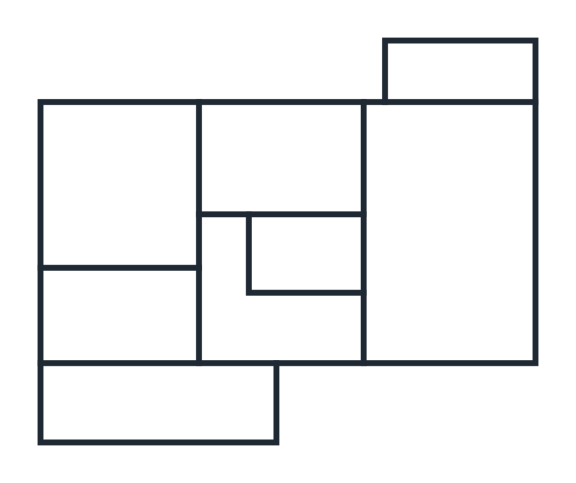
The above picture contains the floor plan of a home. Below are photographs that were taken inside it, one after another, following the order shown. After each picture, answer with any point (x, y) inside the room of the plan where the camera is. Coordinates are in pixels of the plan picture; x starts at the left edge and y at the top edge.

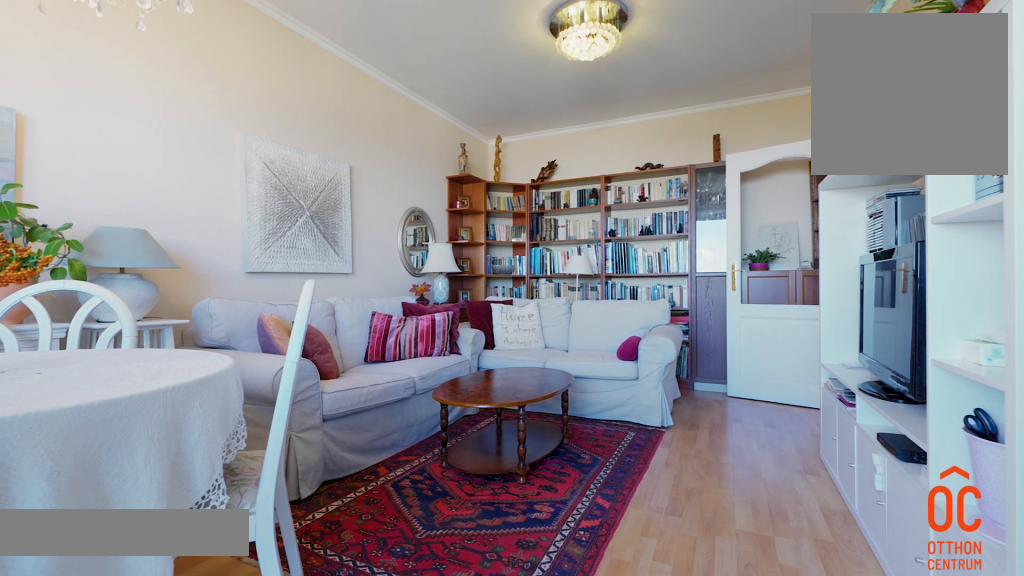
(434, 234)
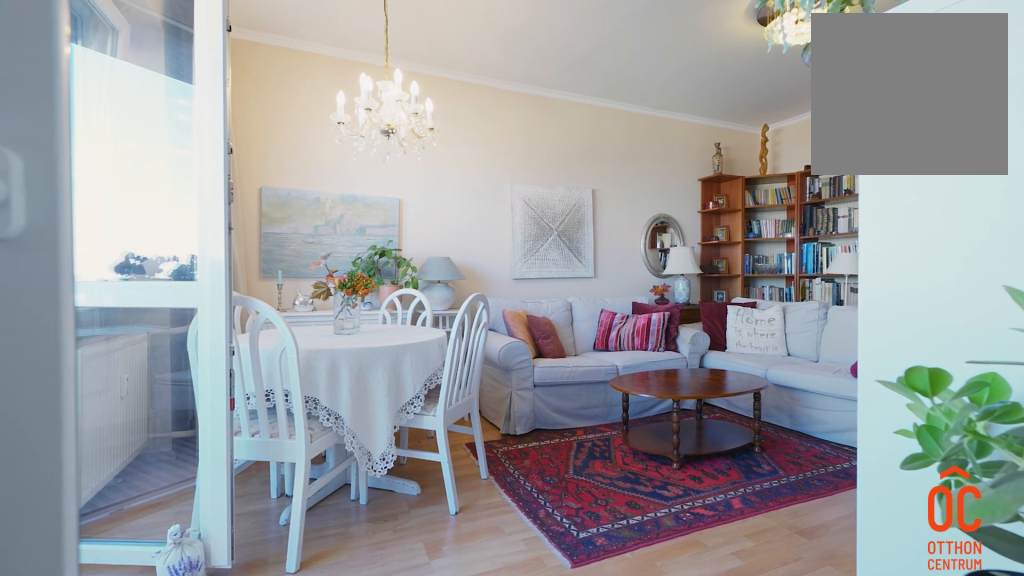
(434, 233)
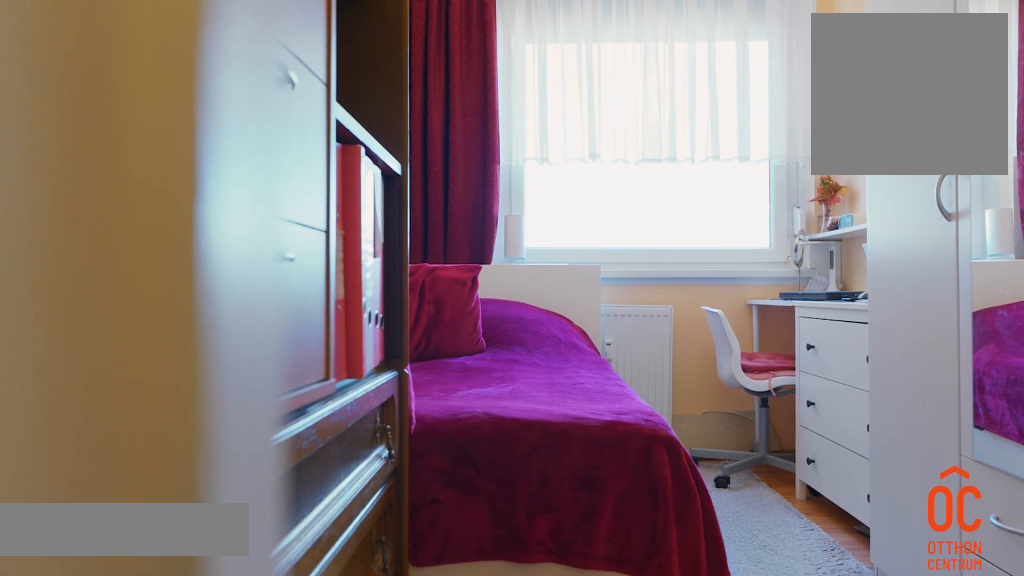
(105, 308)
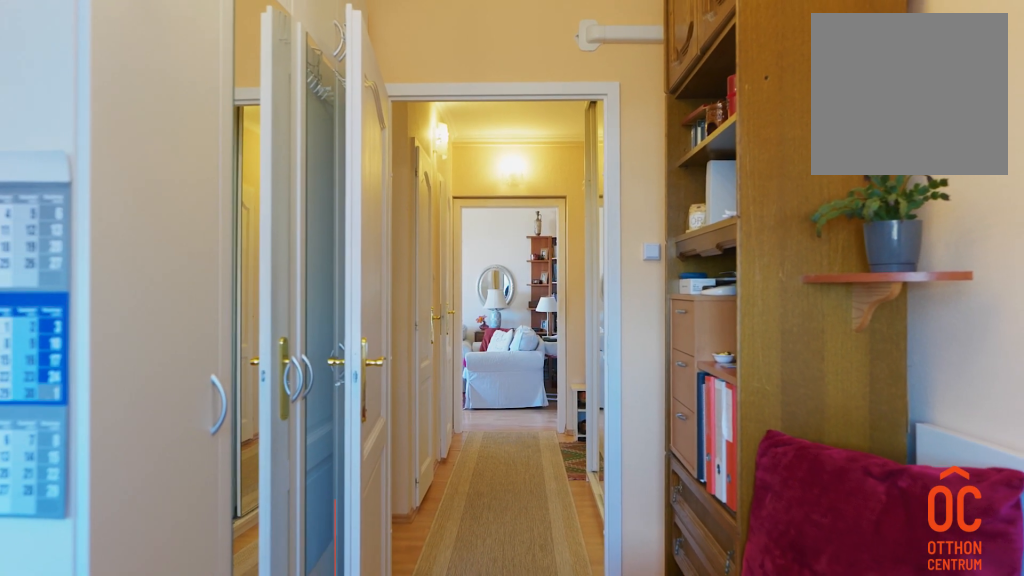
(104, 308)
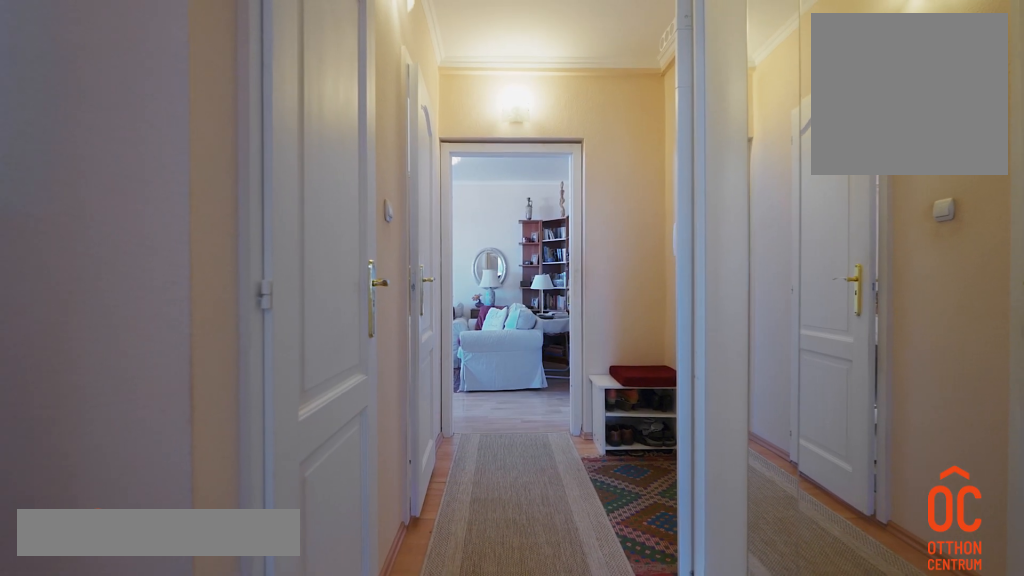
(253, 333)
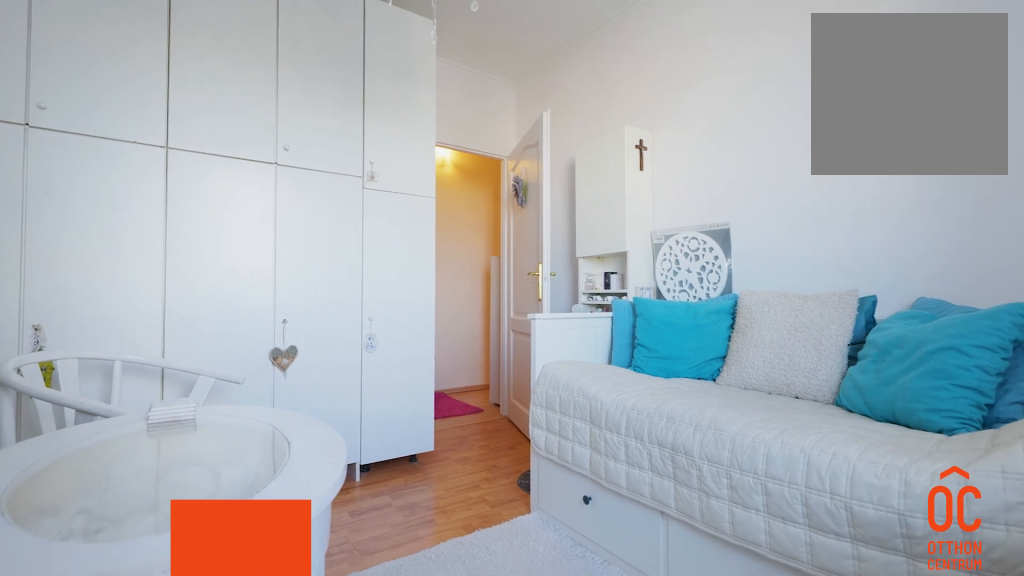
(126, 200)
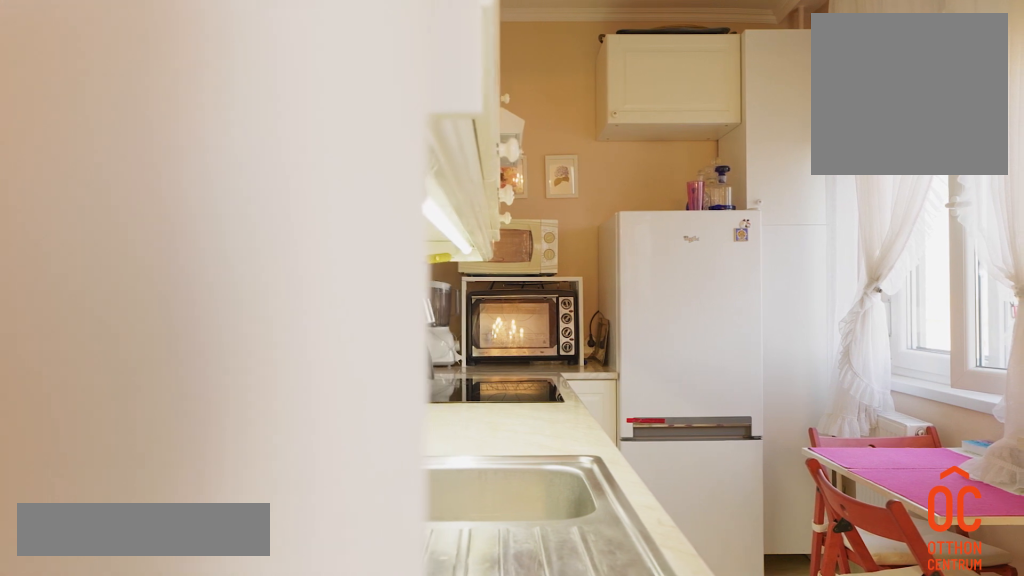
(270, 171)
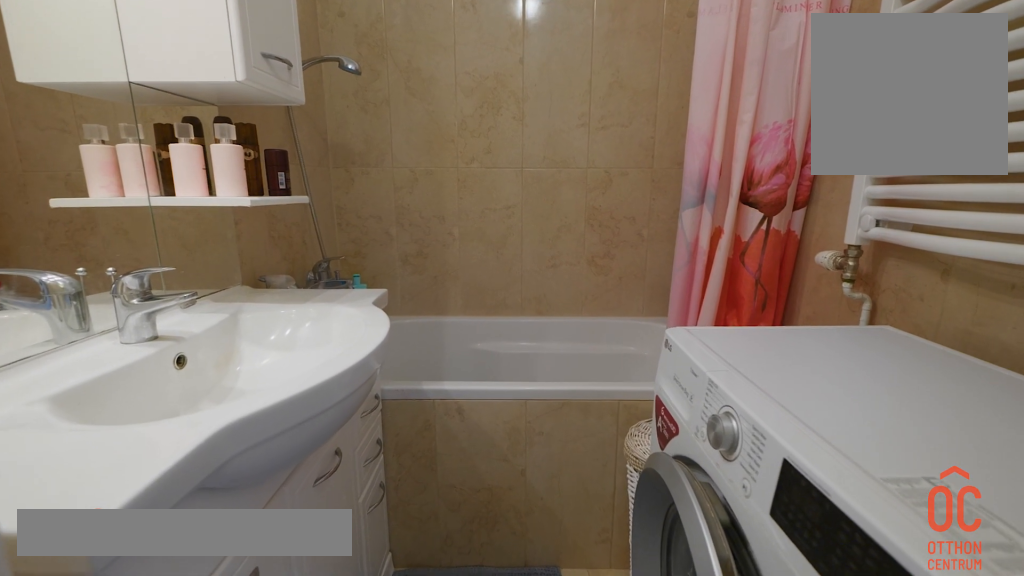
(319, 264)
